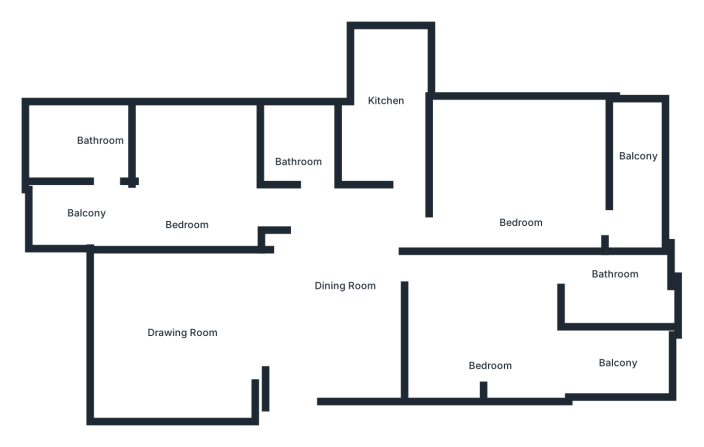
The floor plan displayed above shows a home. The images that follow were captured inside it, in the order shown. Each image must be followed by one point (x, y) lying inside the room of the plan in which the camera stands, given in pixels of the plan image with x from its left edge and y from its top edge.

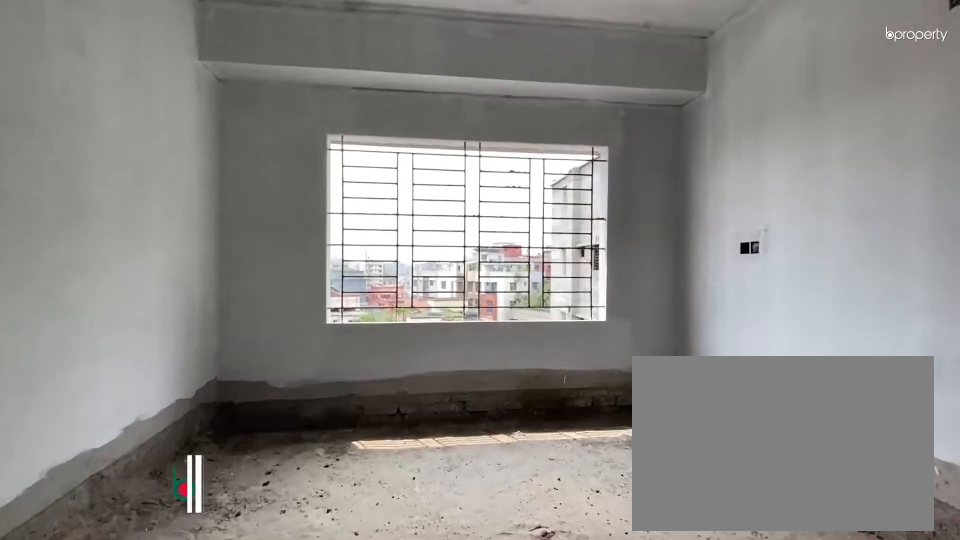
(184, 330)
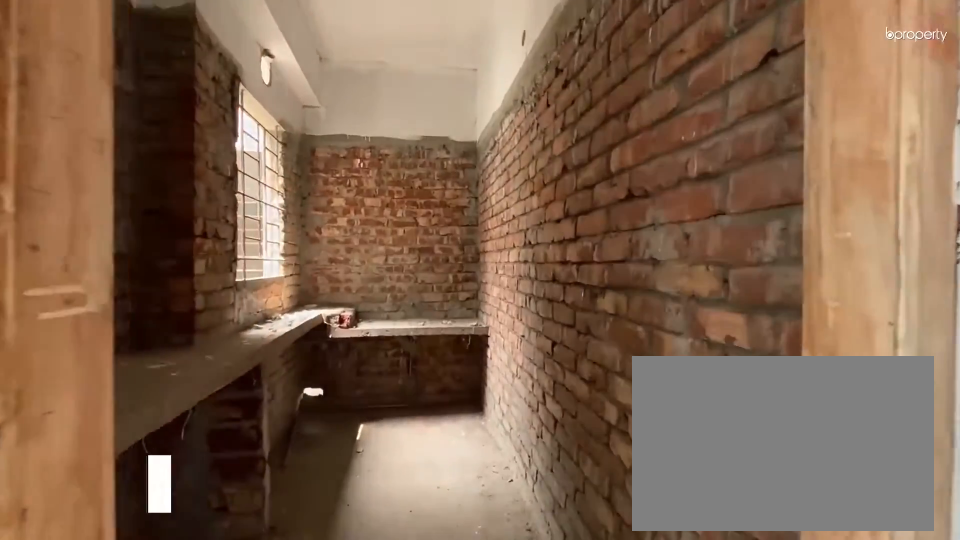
(407, 168)
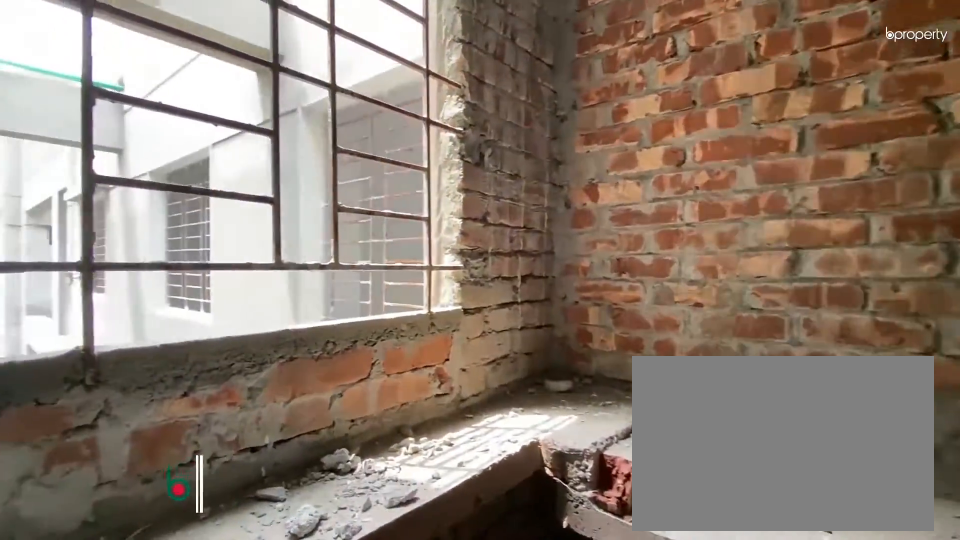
(390, 110)
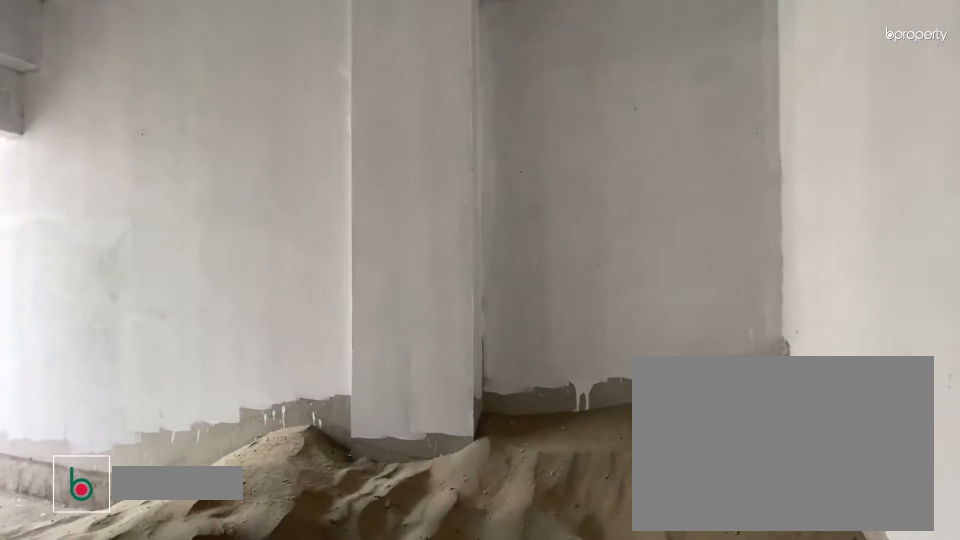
(500, 346)
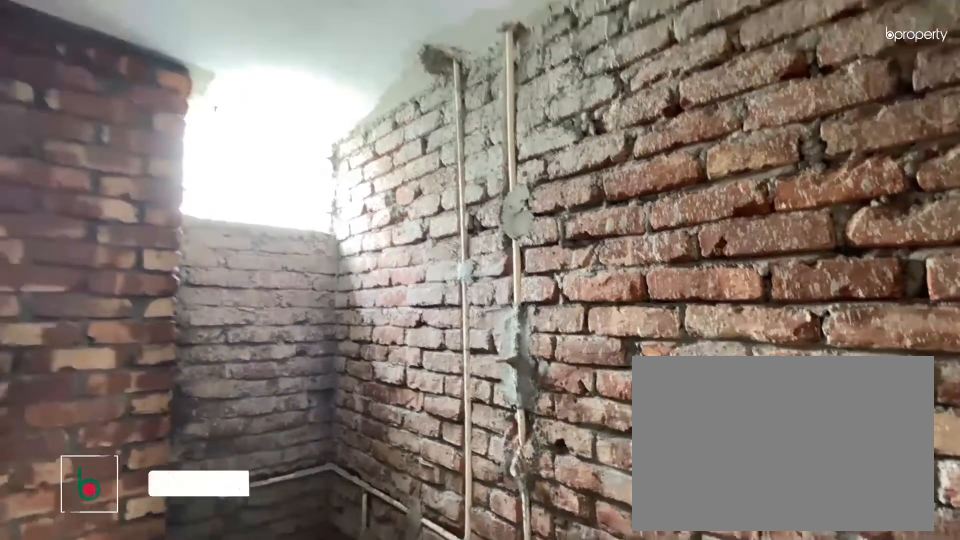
(622, 281)
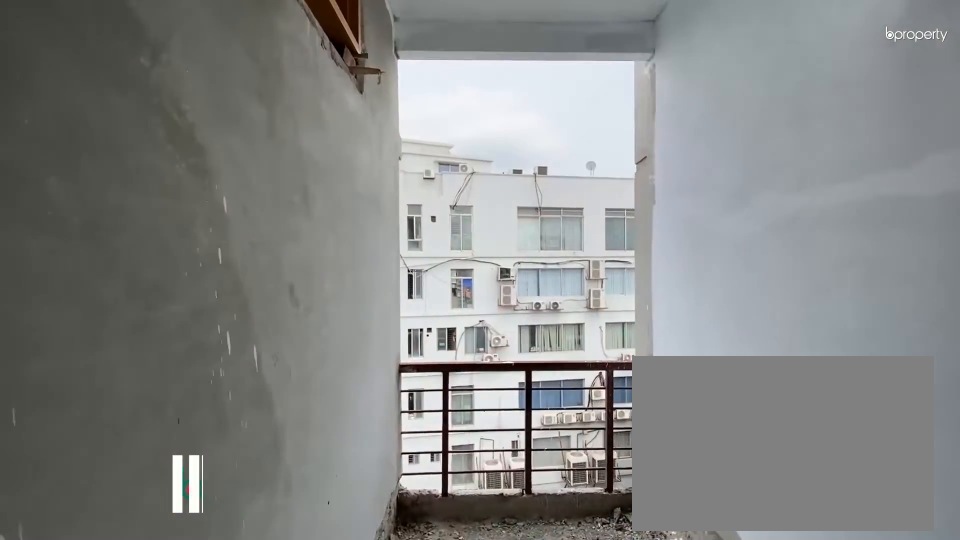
(572, 363)
